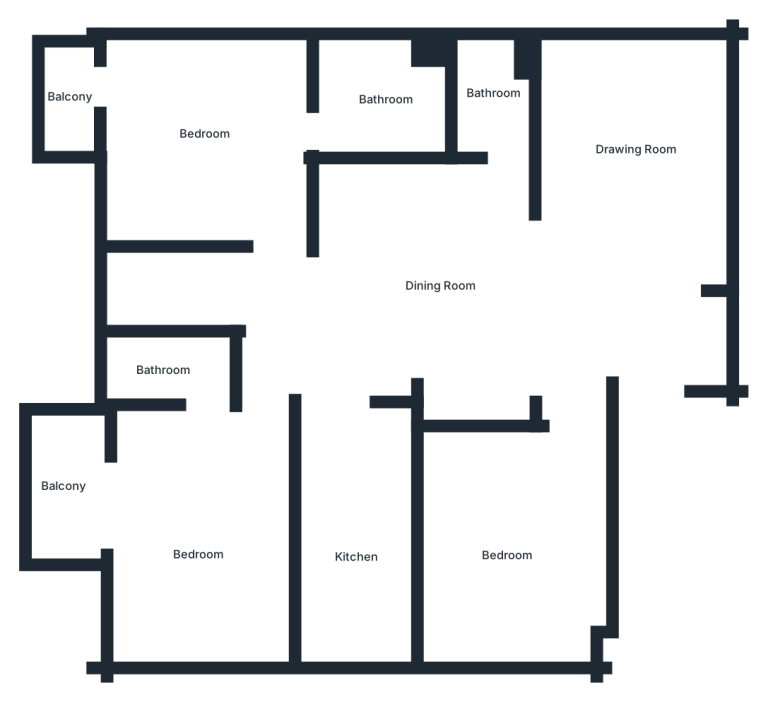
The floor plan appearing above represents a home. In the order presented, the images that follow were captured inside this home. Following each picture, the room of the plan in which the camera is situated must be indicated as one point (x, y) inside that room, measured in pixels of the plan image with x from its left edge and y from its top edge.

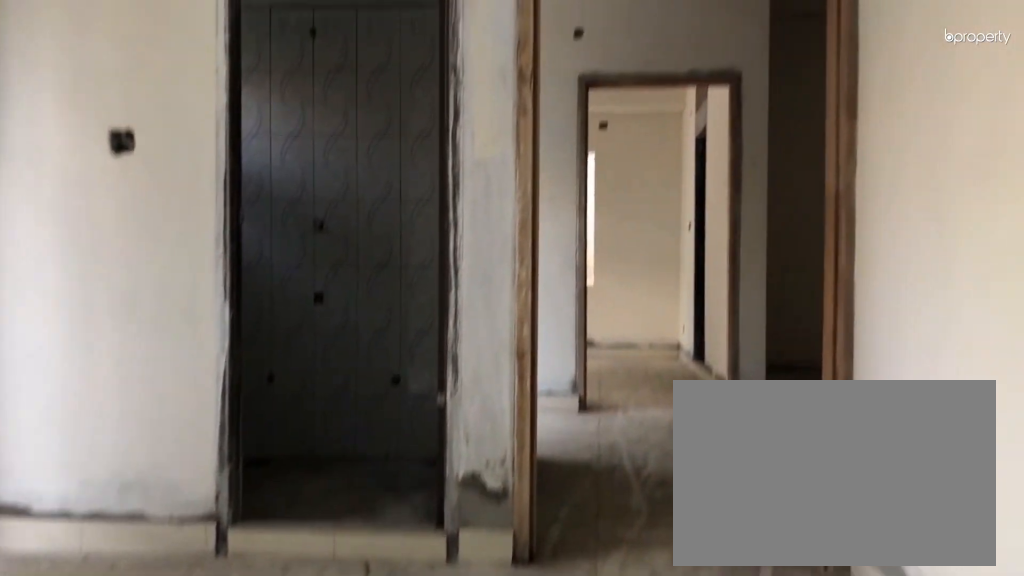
(197, 528)
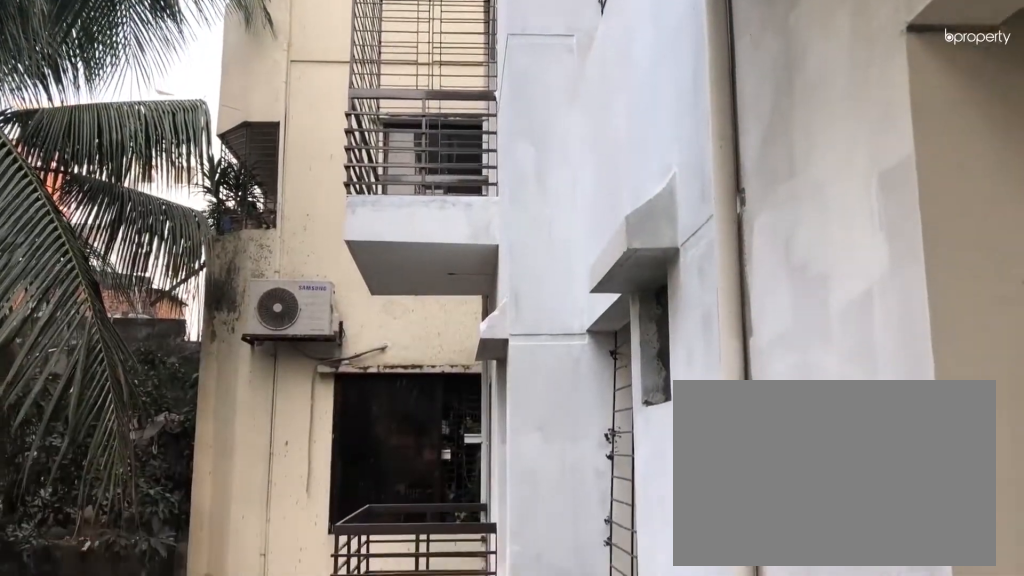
(63, 483)
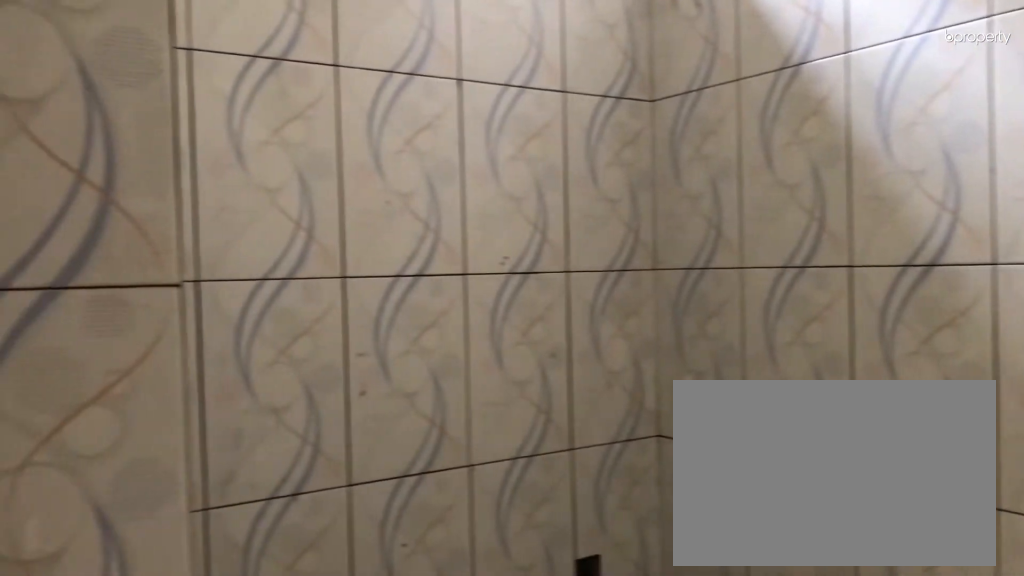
(159, 374)
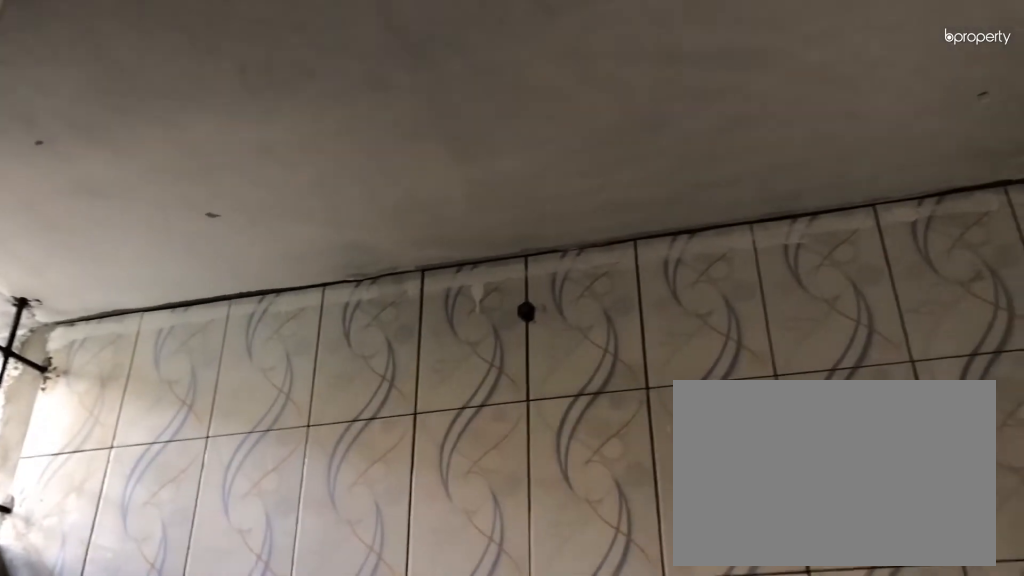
(159, 374)
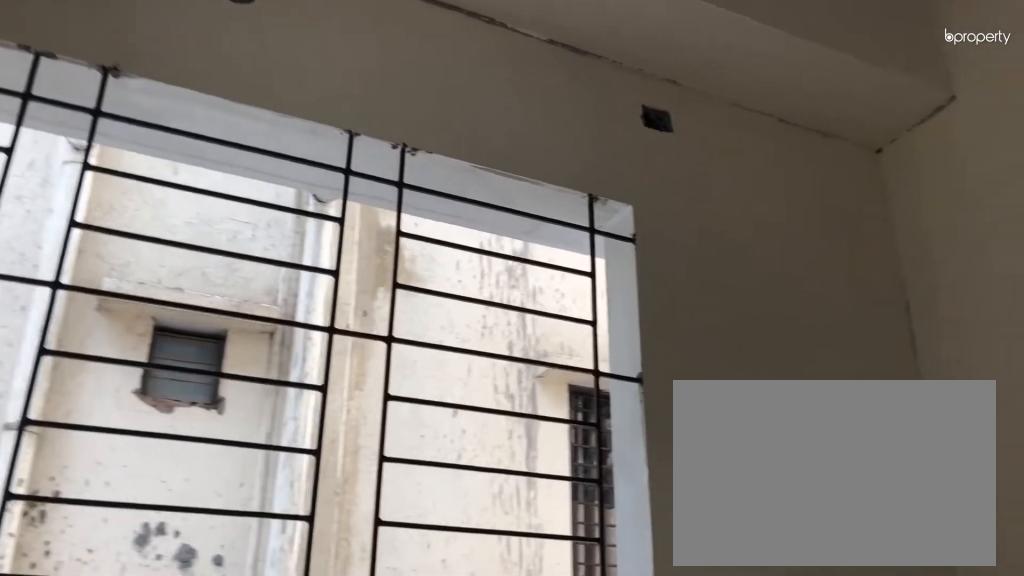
(198, 136)
